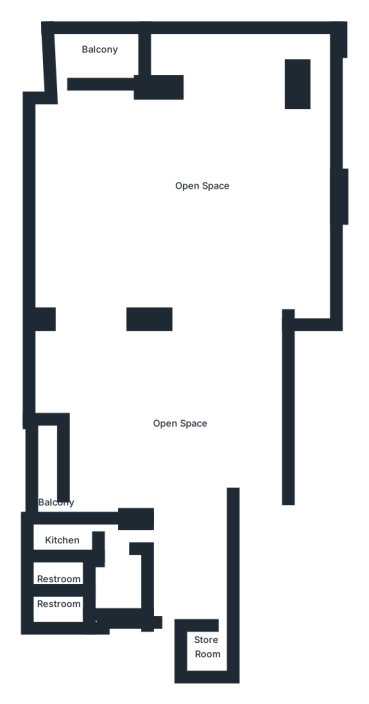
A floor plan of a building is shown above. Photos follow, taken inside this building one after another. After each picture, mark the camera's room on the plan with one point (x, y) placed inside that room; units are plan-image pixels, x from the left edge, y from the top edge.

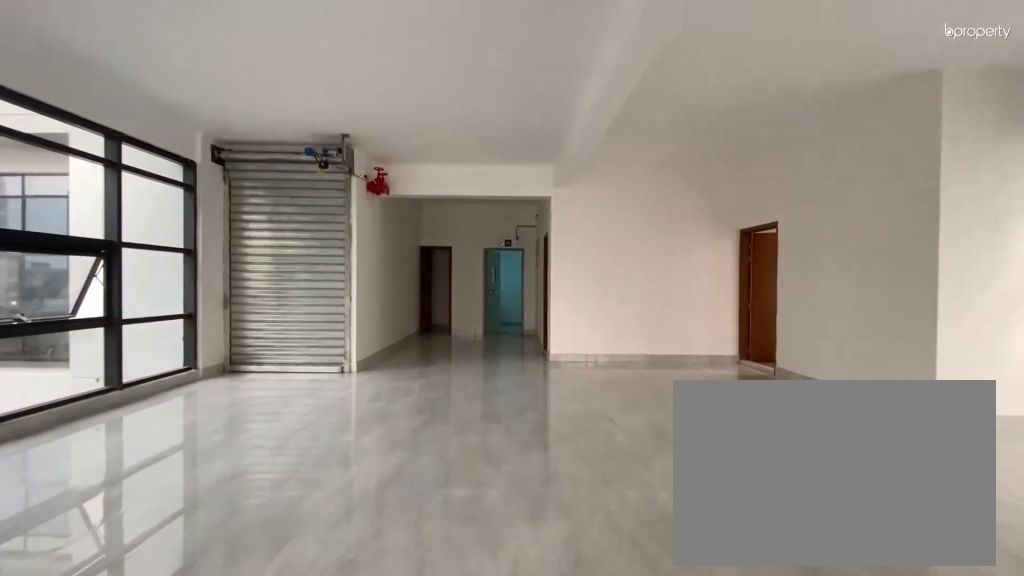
(164, 397)
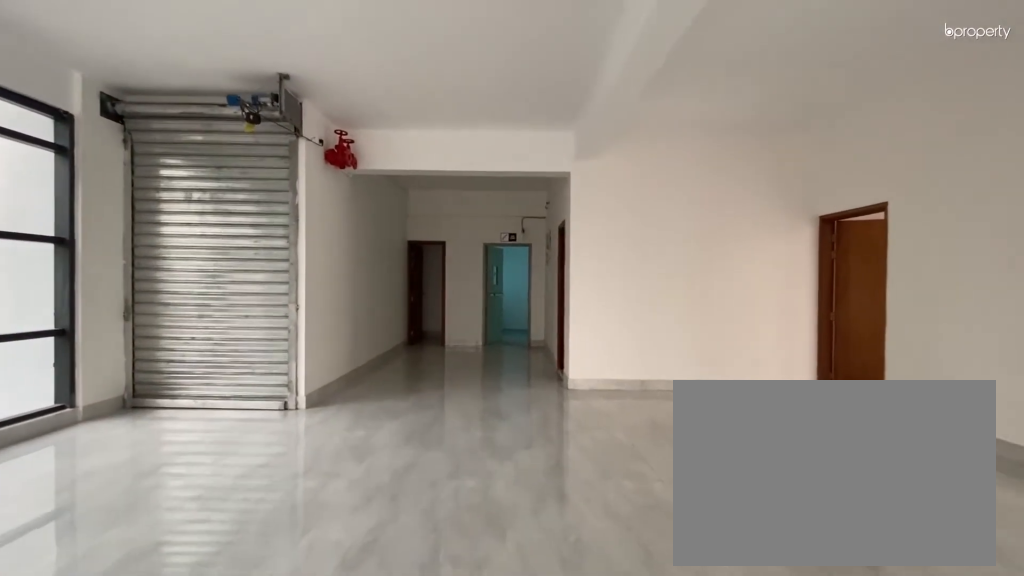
(164, 397)
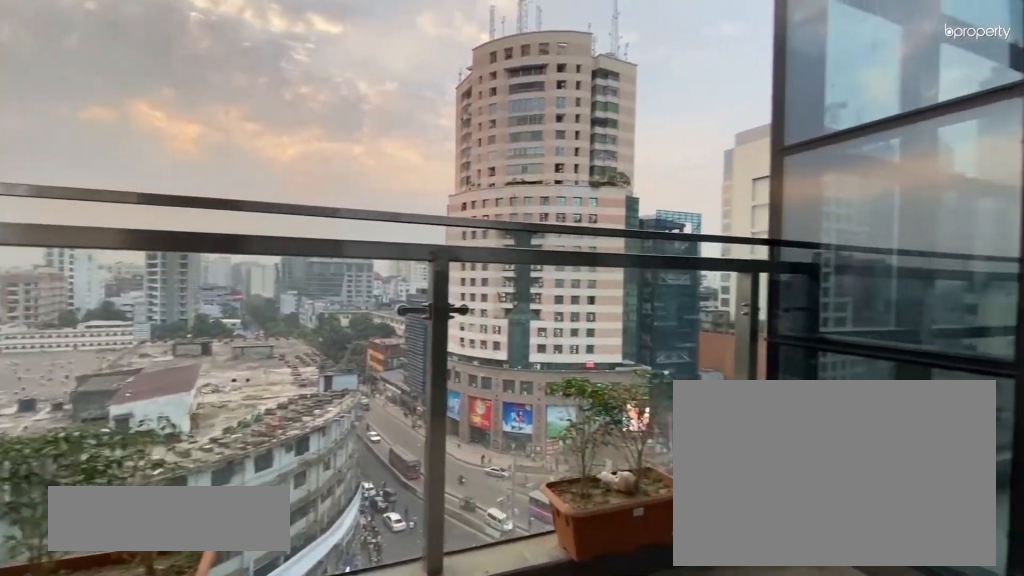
(87, 55)
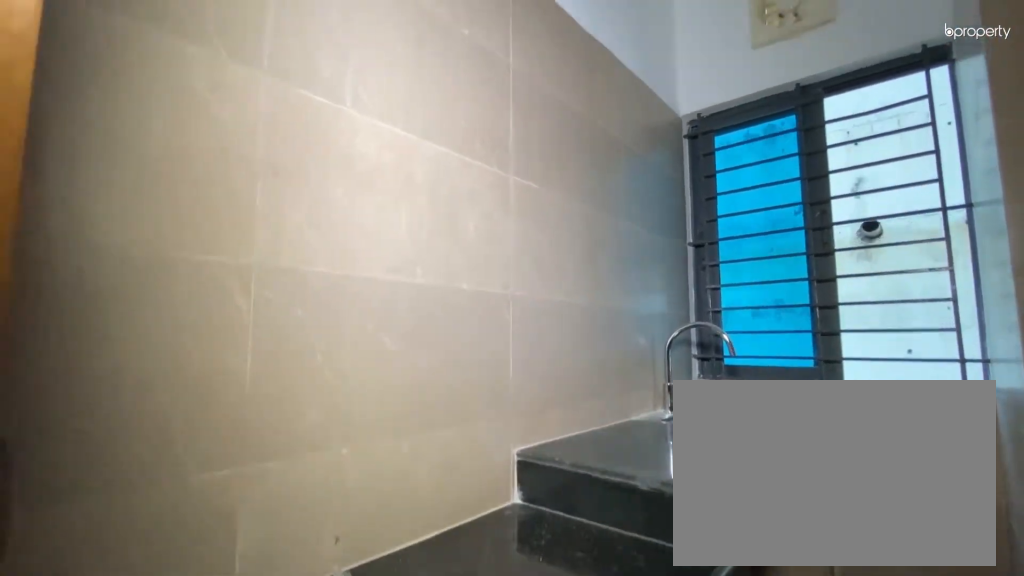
(74, 531)
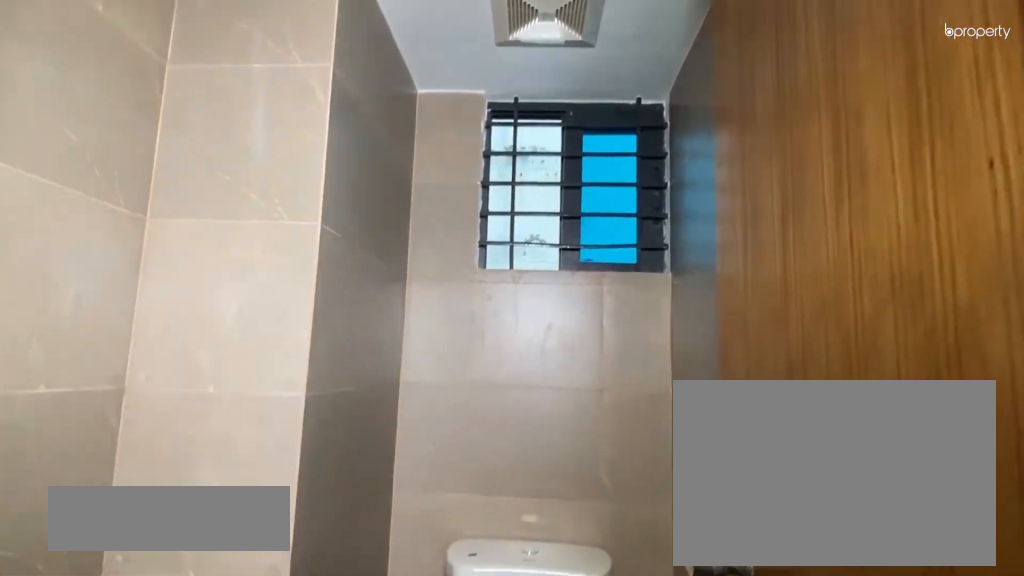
(58, 608)
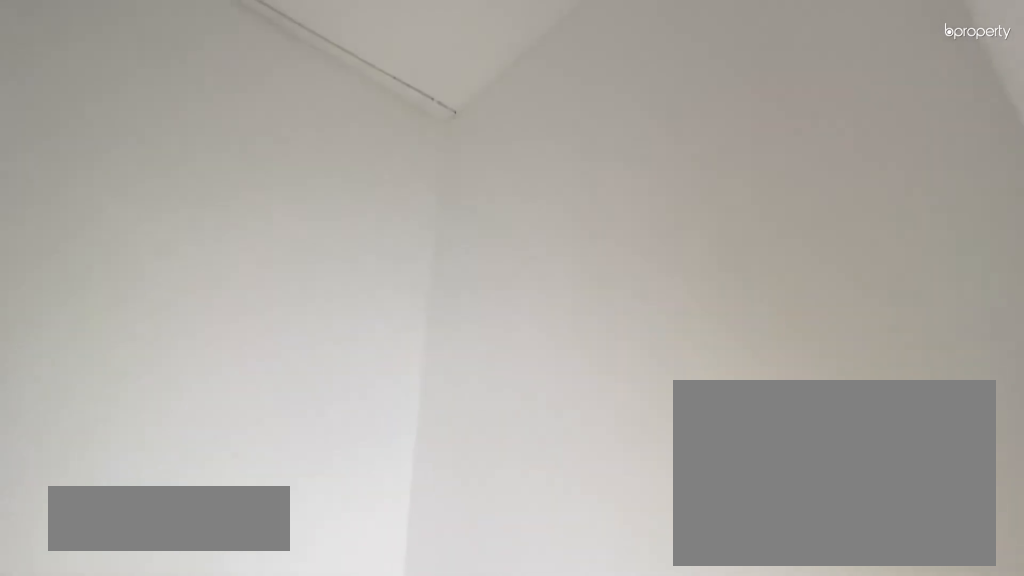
(210, 646)
